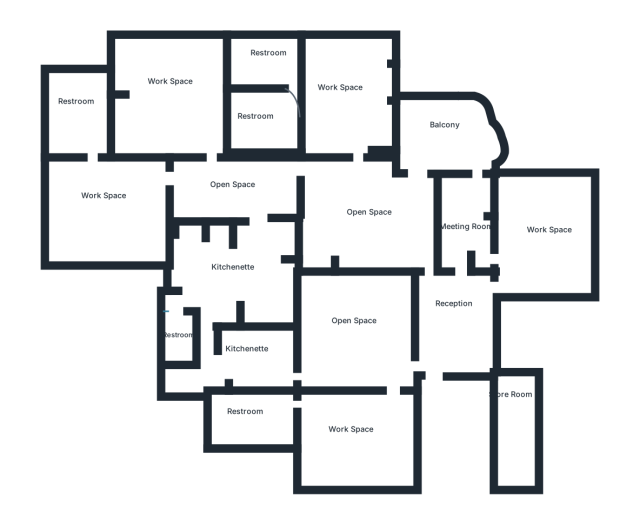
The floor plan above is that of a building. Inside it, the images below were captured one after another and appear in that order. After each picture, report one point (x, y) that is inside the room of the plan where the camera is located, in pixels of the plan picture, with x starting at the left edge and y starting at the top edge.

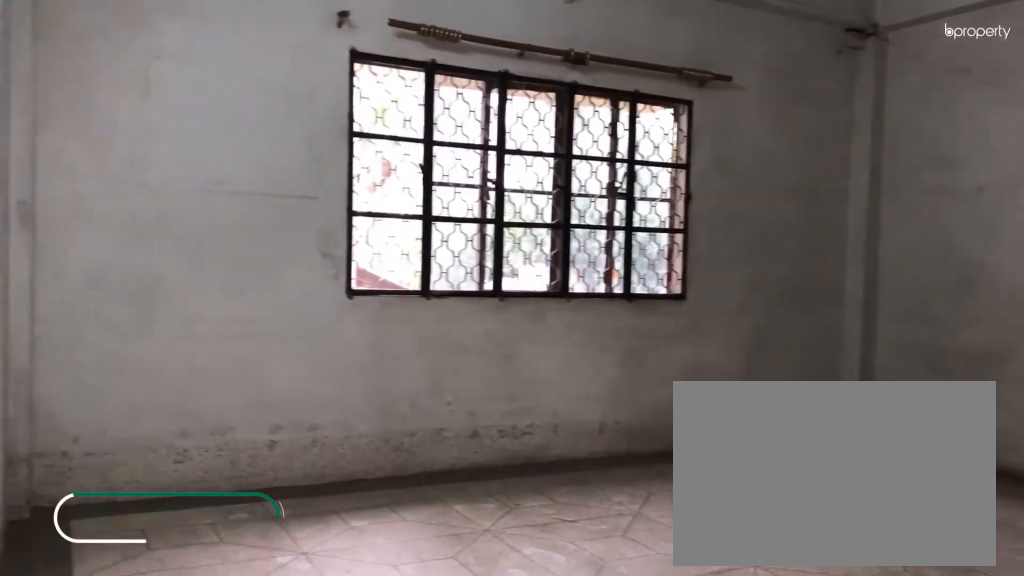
(97, 196)
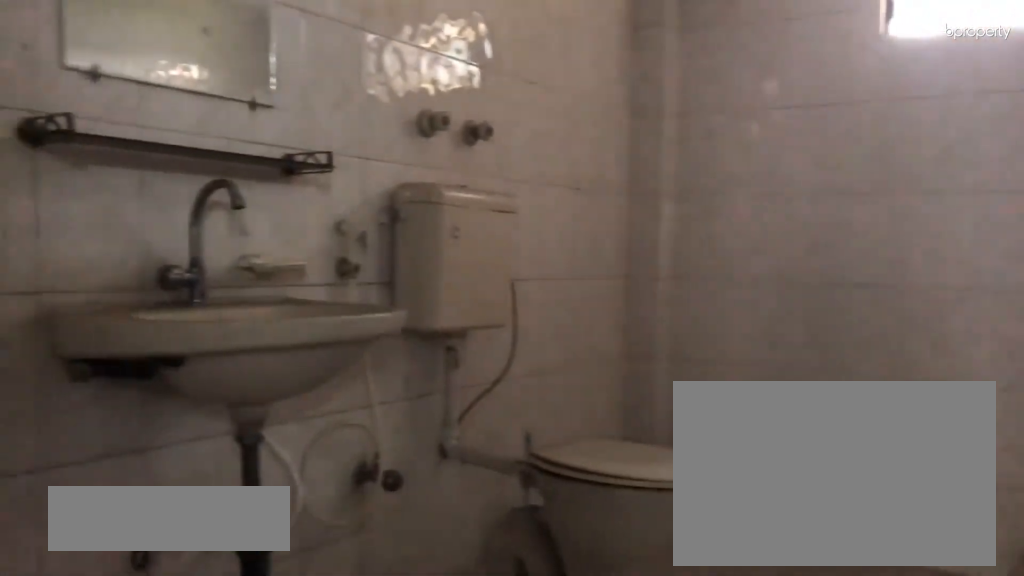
(86, 117)
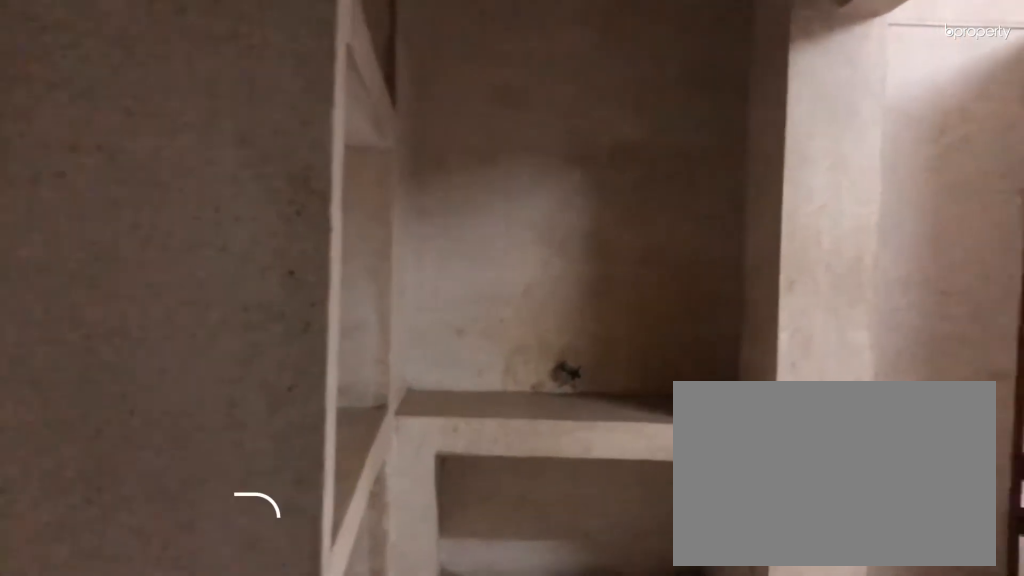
(259, 274)
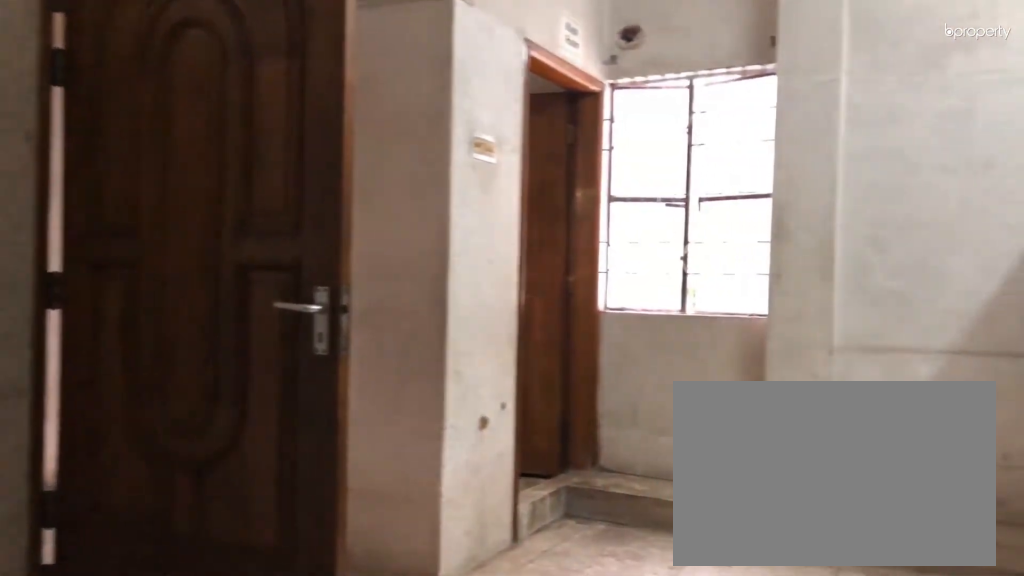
(259, 274)
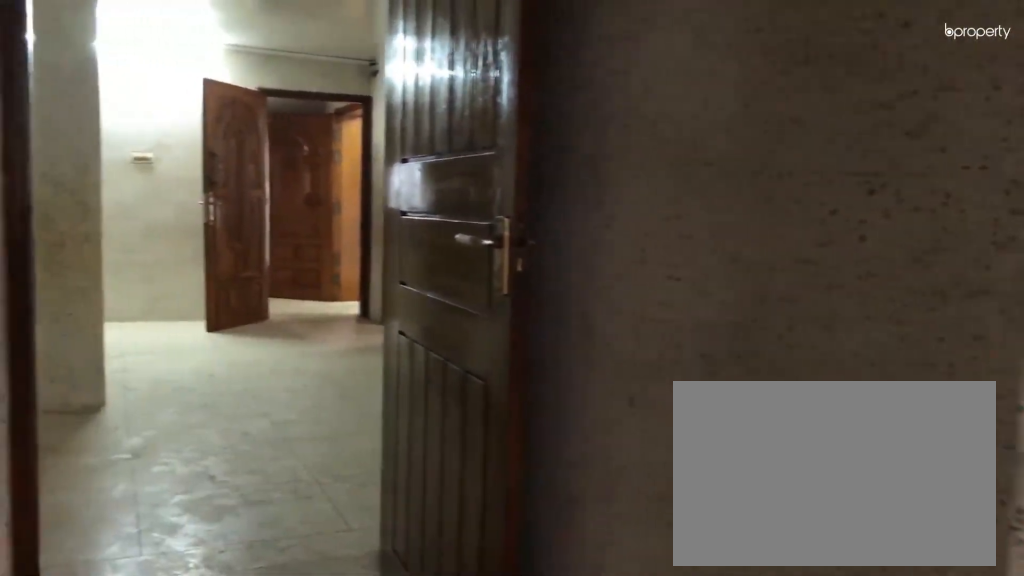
(259, 363)
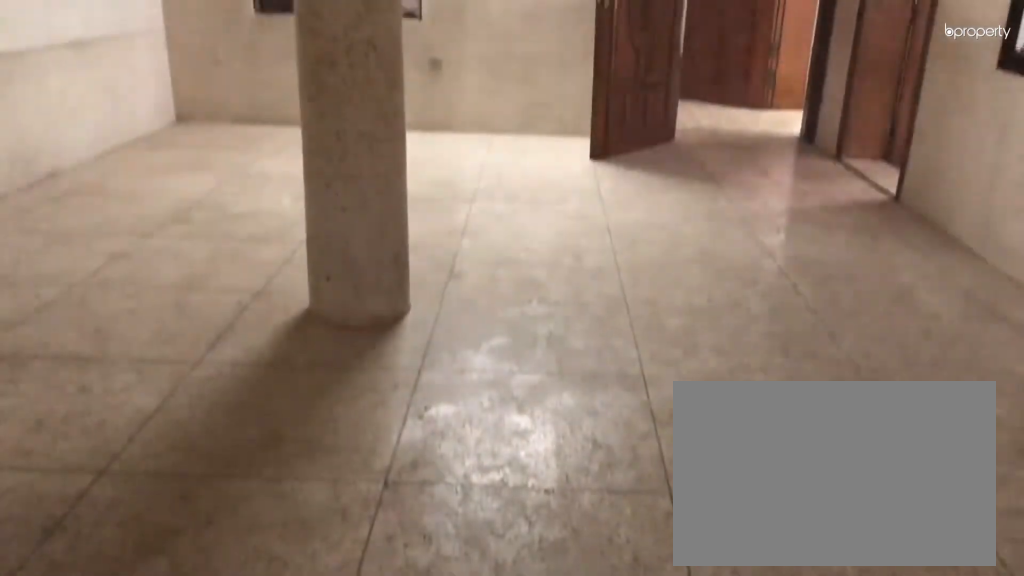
(371, 345)
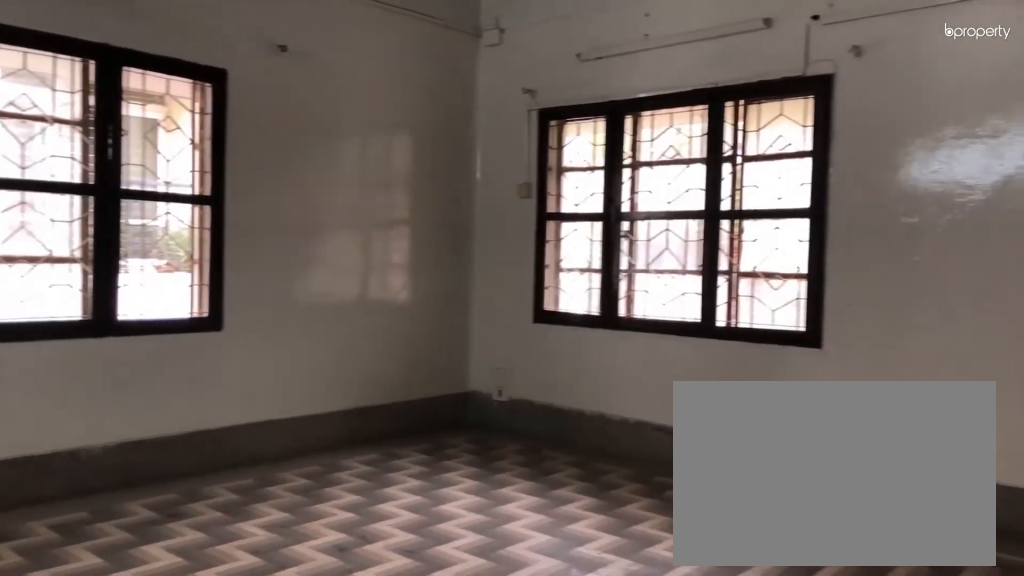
(341, 425)
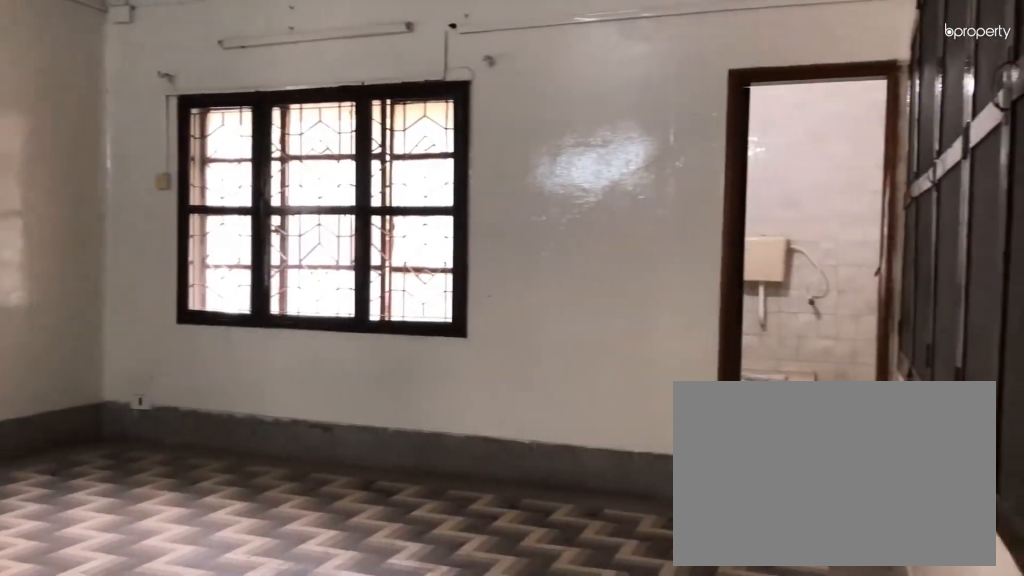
(341, 425)
